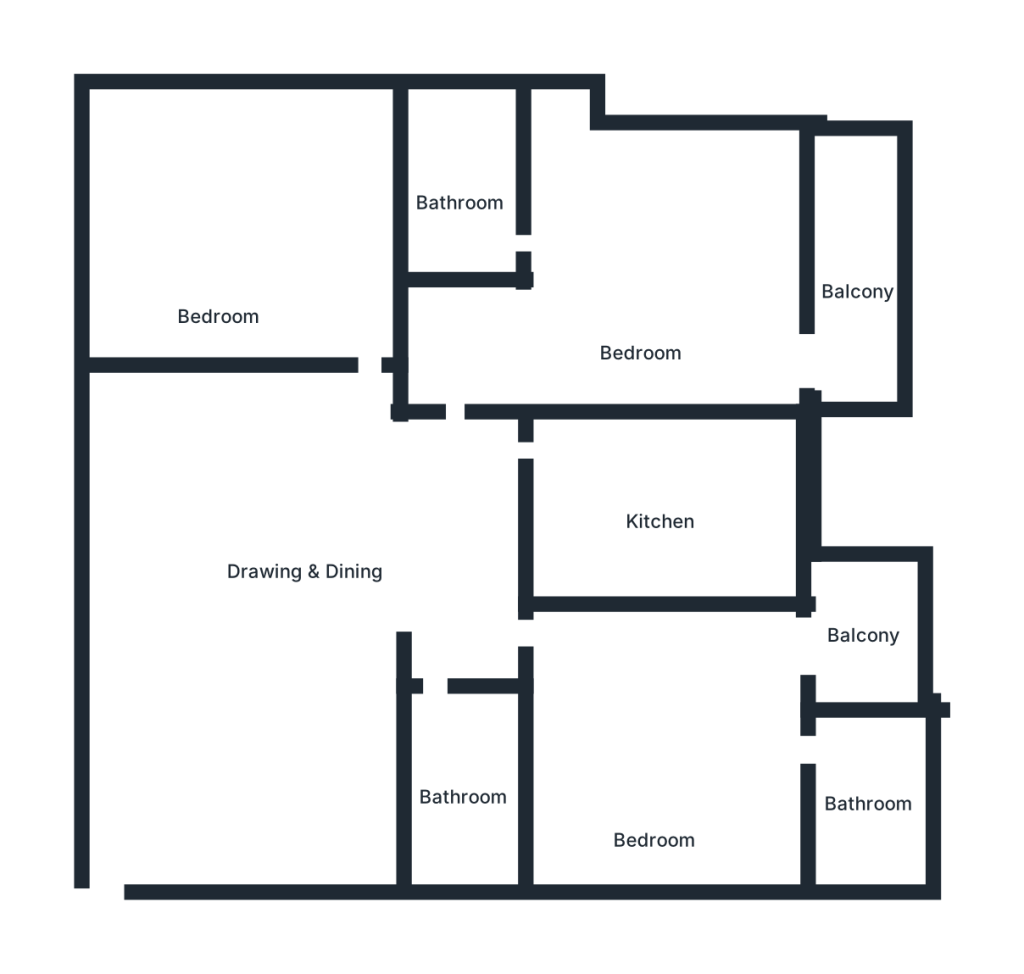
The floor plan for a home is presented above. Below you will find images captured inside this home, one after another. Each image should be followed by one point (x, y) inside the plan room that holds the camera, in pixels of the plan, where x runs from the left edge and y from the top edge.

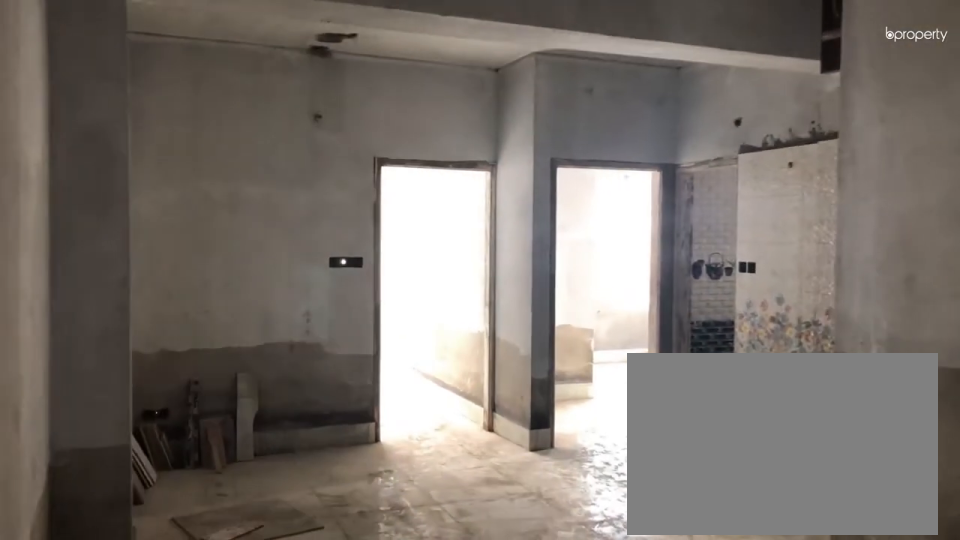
(135, 849)
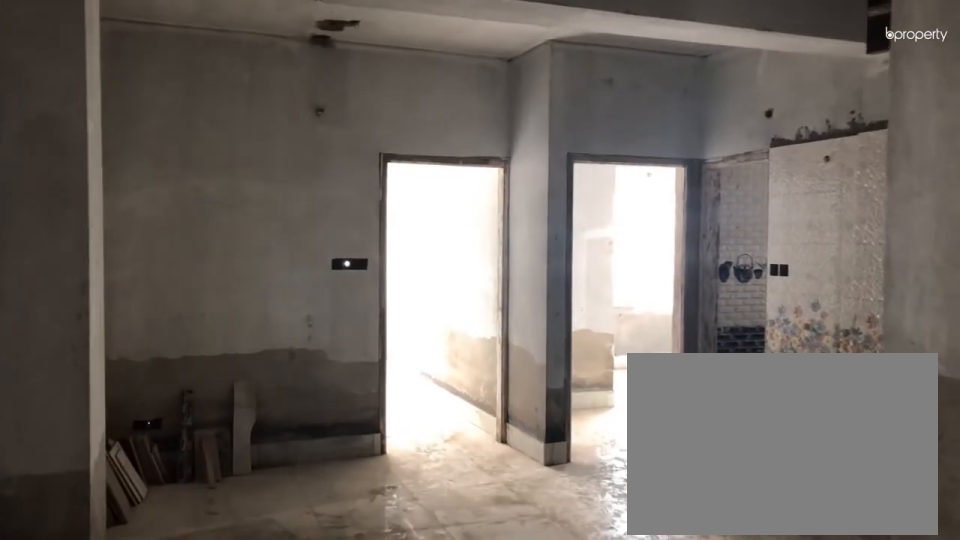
(135, 849)
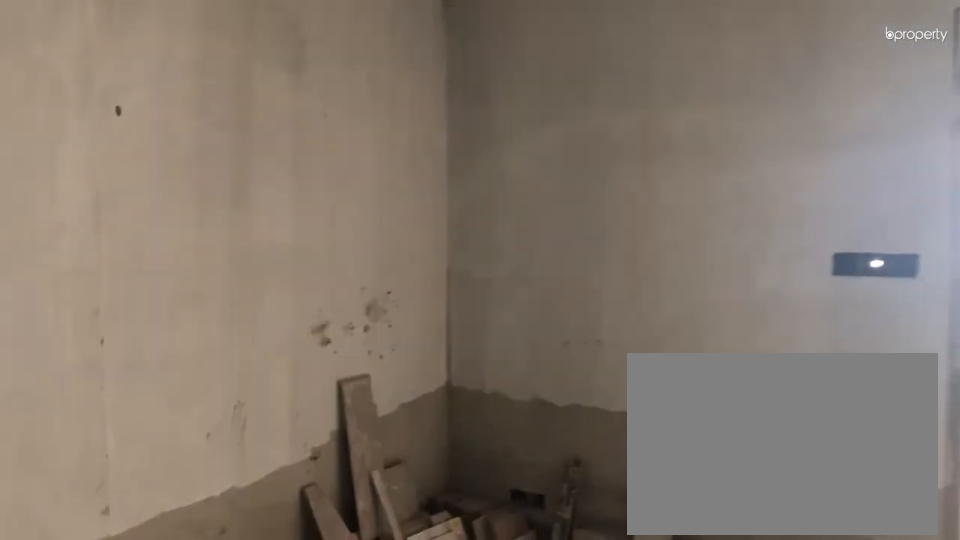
(307, 556)
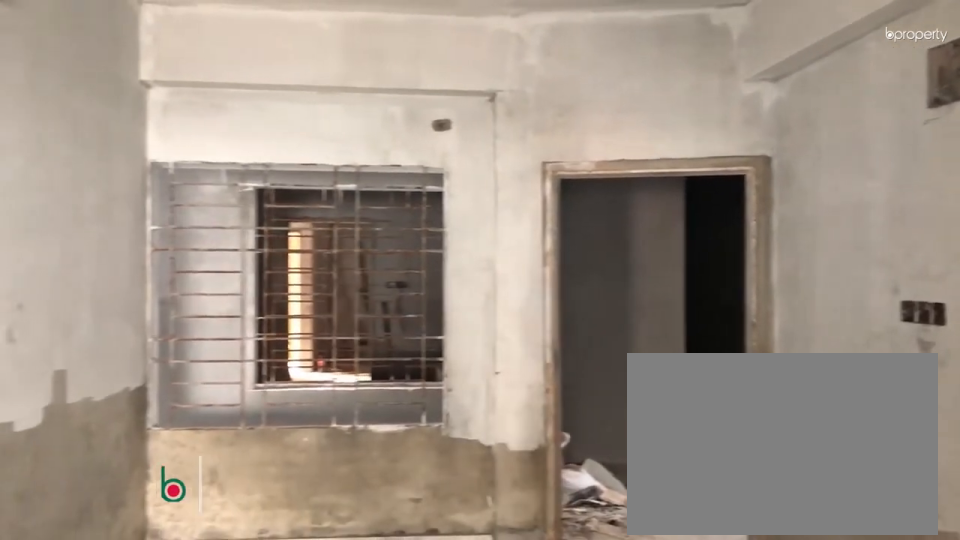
(307, 556)
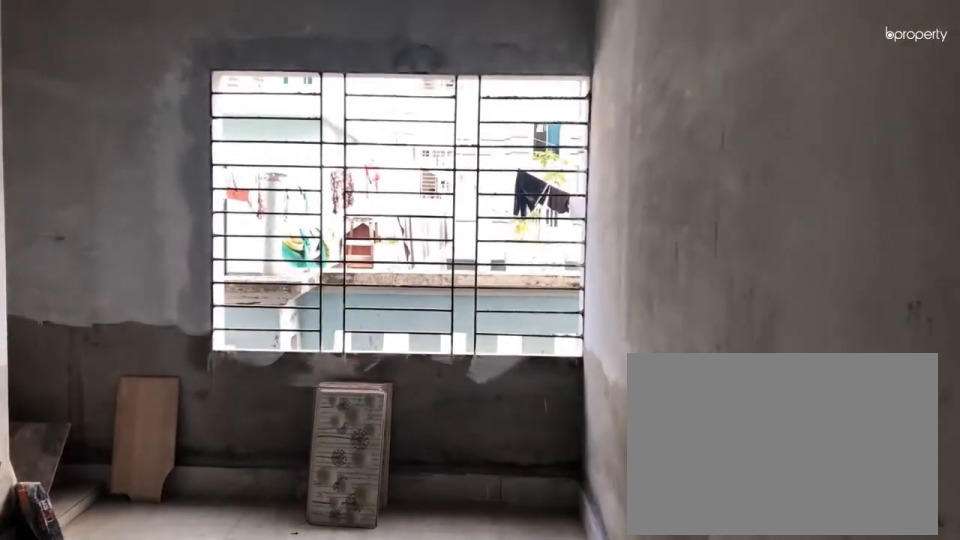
(349, 299)
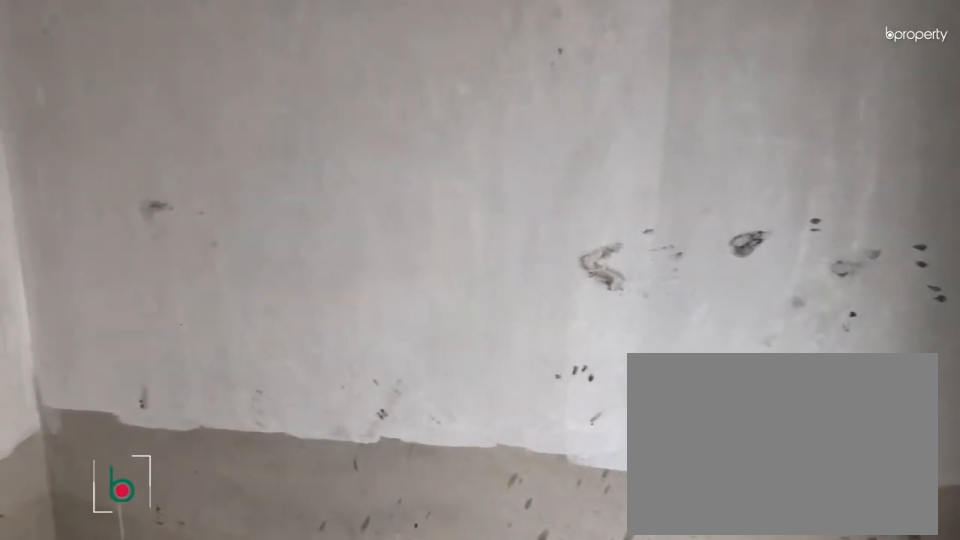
(215, 228)
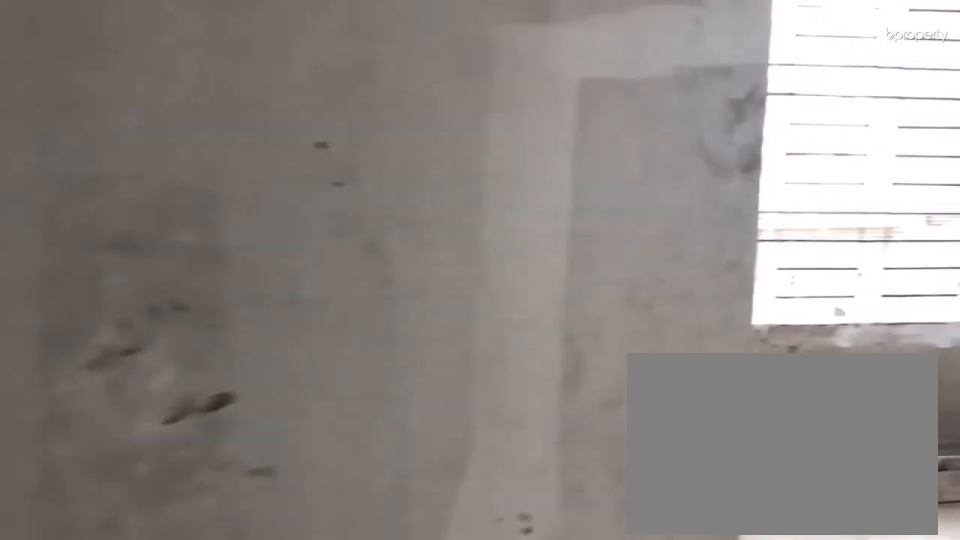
(518, 350)
